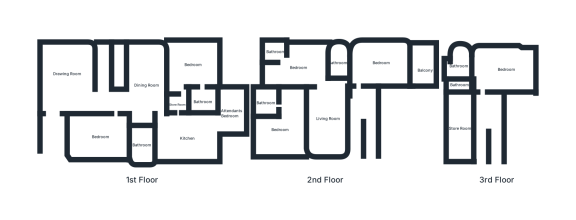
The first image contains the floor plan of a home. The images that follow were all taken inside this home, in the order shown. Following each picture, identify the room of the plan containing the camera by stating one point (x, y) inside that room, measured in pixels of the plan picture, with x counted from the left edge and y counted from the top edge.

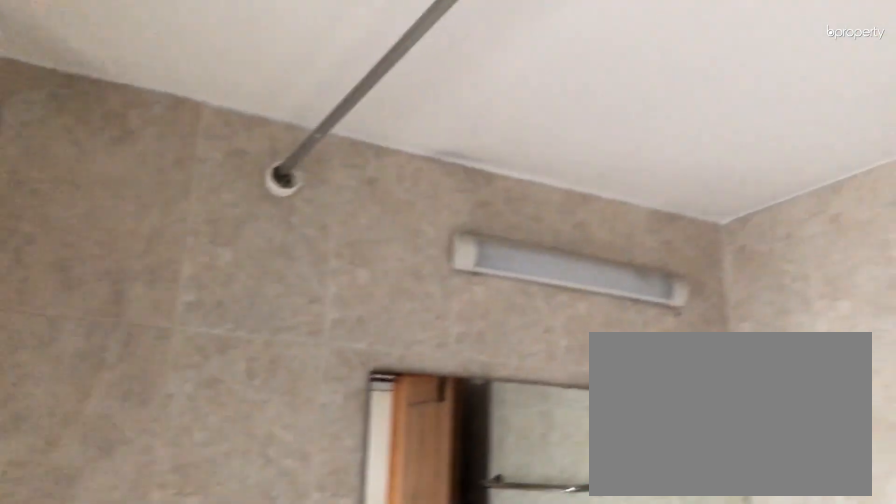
(274, 51)
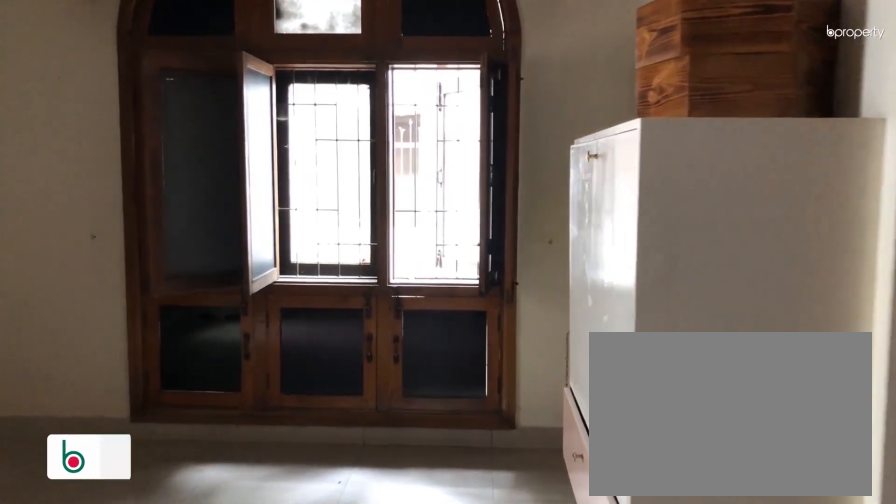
(279, 130)
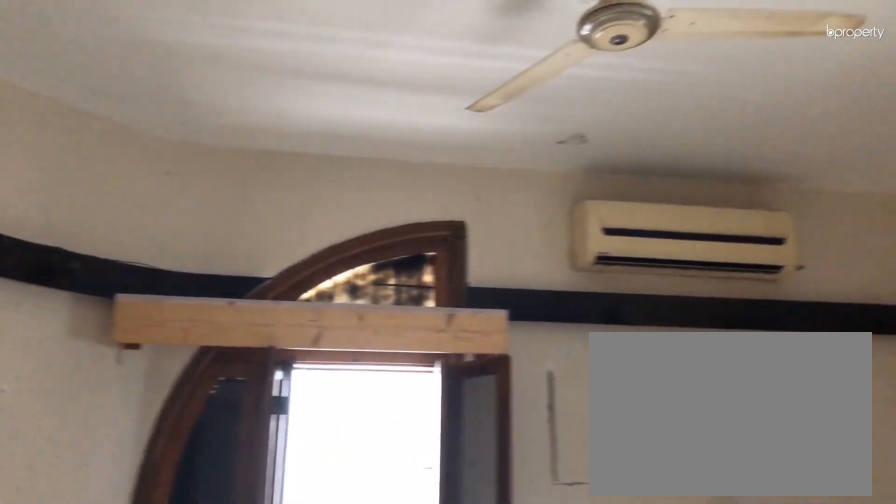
(279, 130)
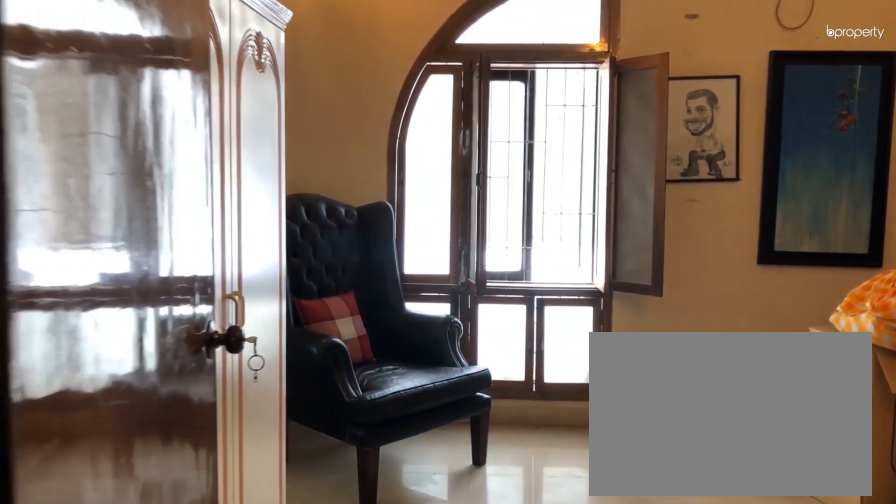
(505, 70)
